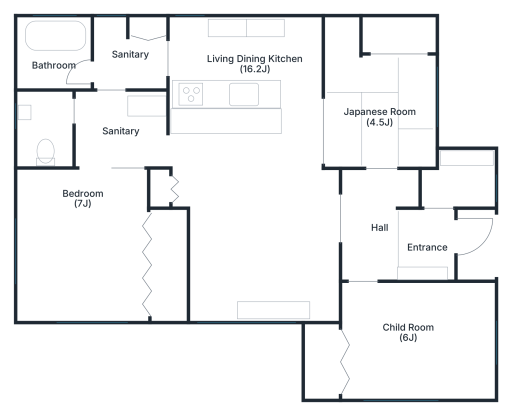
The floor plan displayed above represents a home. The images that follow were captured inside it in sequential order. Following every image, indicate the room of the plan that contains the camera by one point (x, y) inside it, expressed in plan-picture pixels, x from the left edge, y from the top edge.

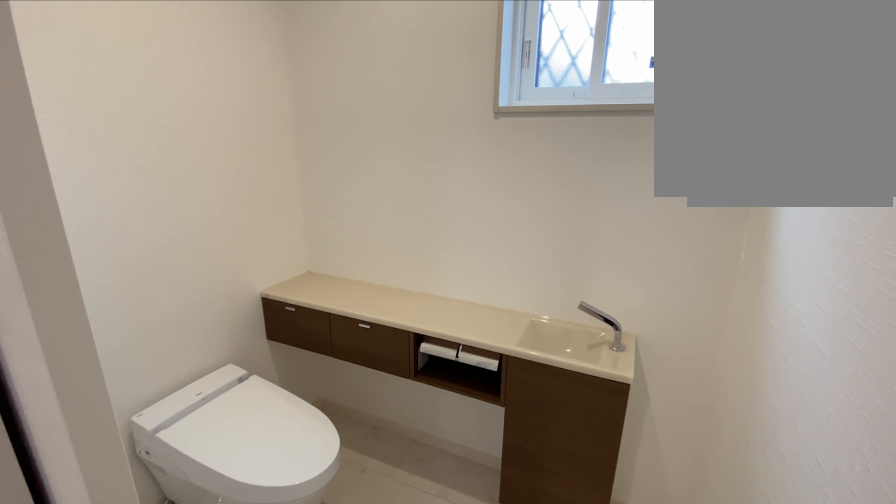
(48, 130)
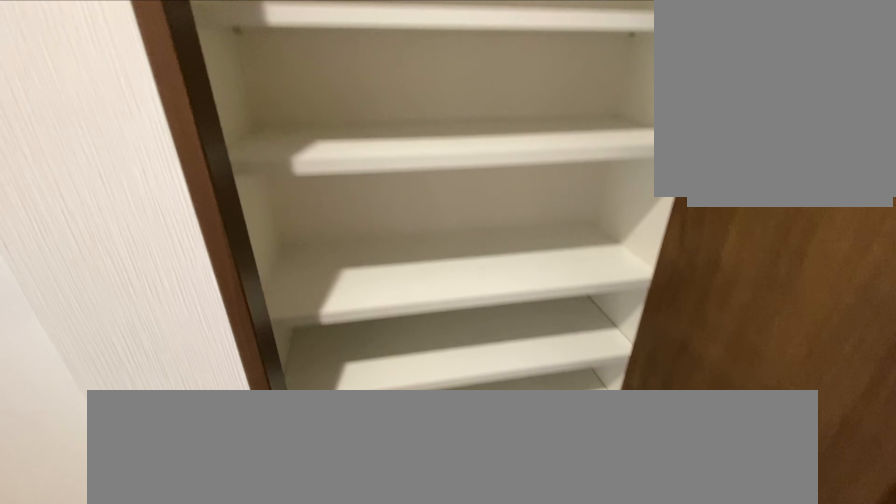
(127, 62)
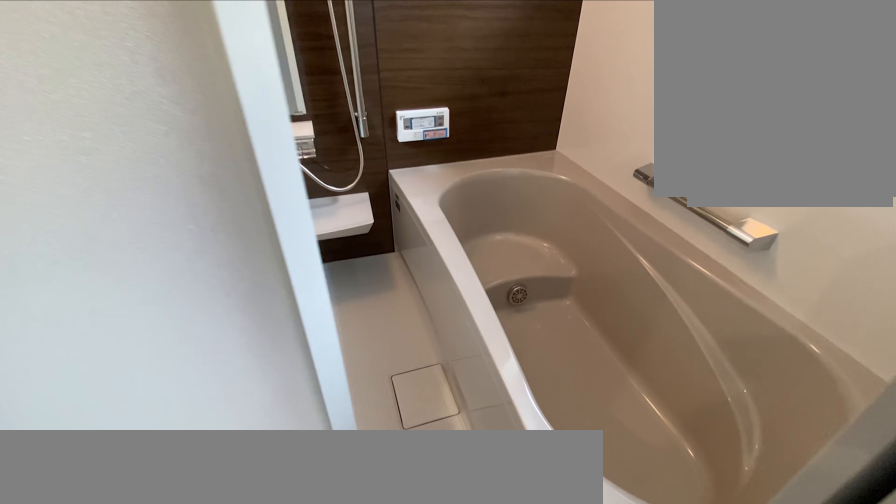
(55, 60)
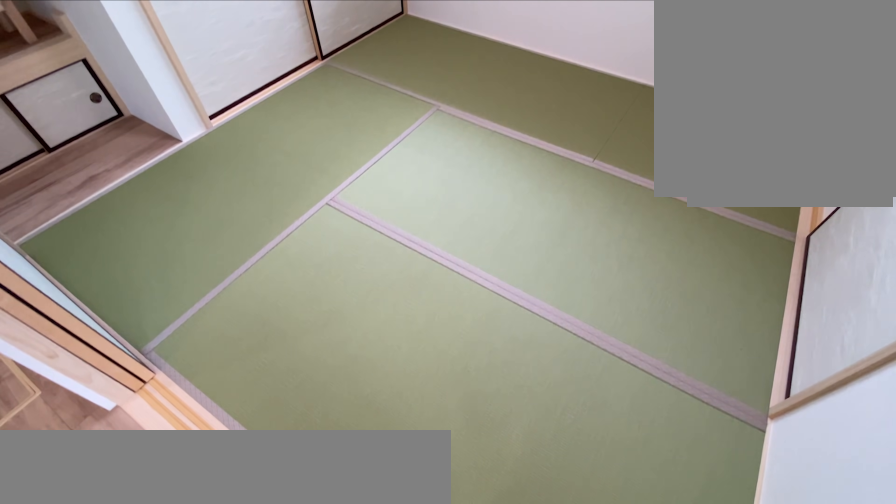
(379, 85)
